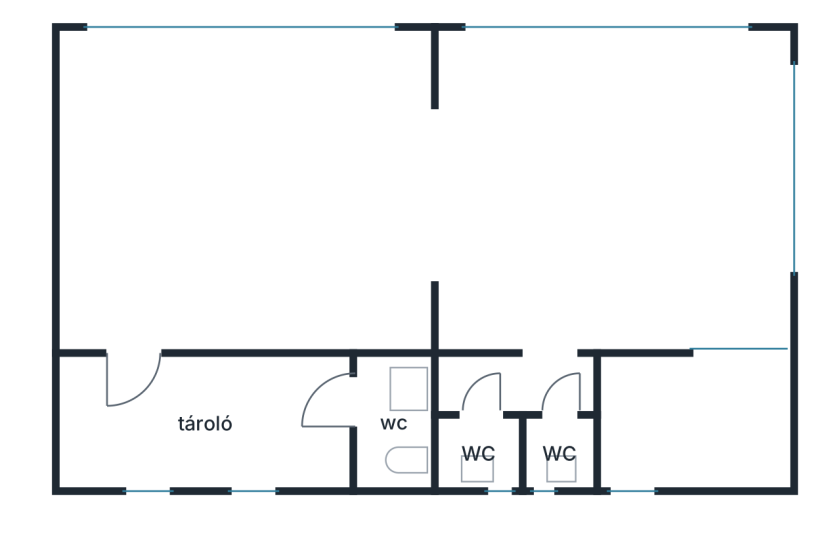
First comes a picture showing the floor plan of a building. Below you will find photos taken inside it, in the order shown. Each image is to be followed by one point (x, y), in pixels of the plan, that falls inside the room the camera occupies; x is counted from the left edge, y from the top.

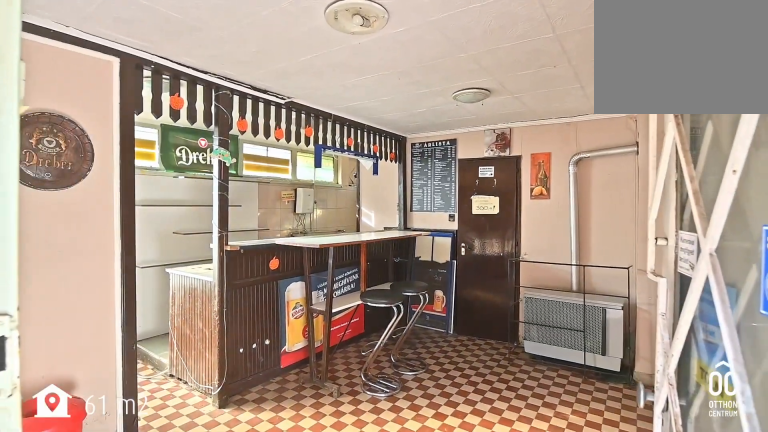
(533, 68)
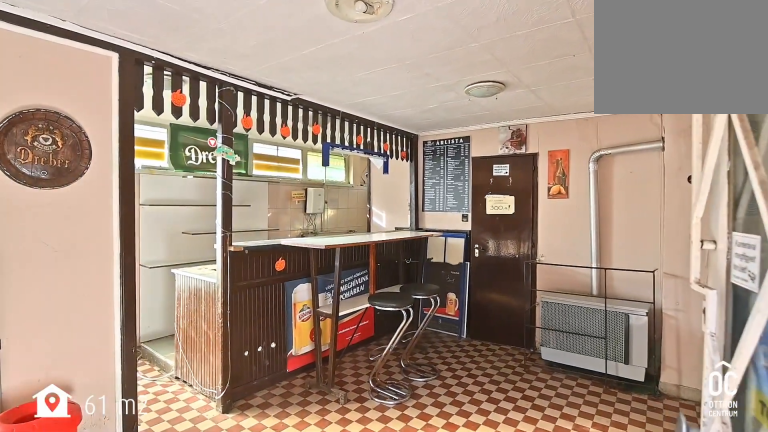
(533, 68)
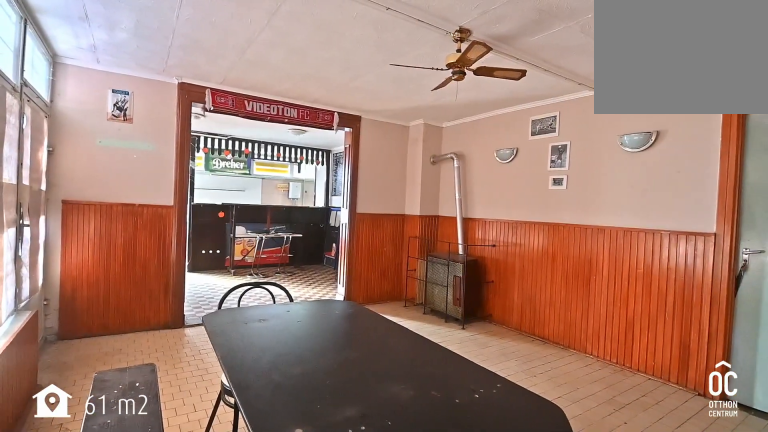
(251, 186)
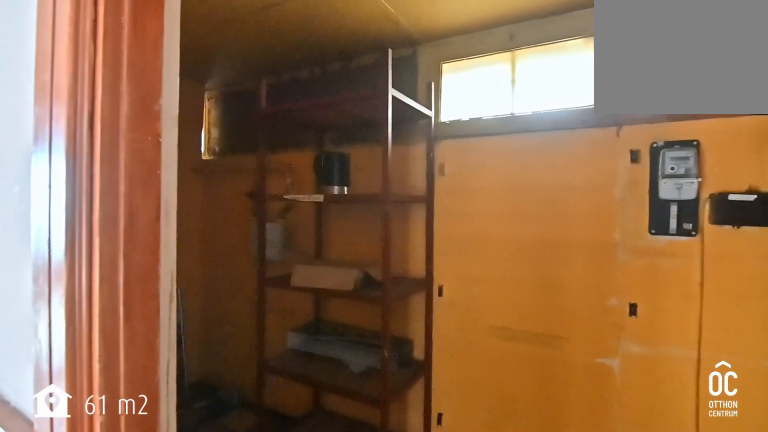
(225, 422)
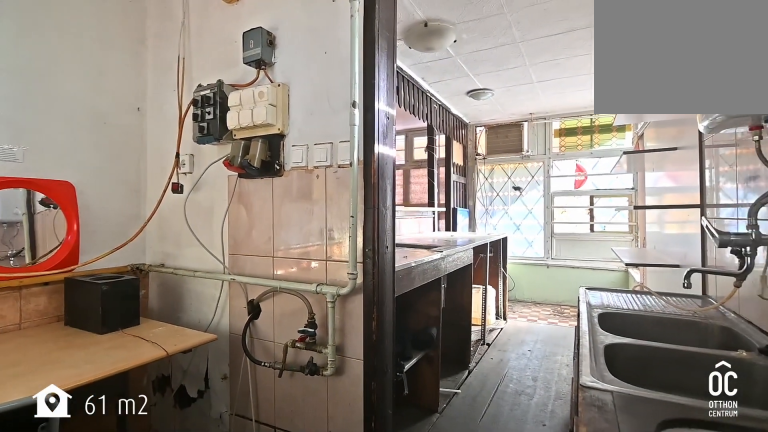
(696, 199)
